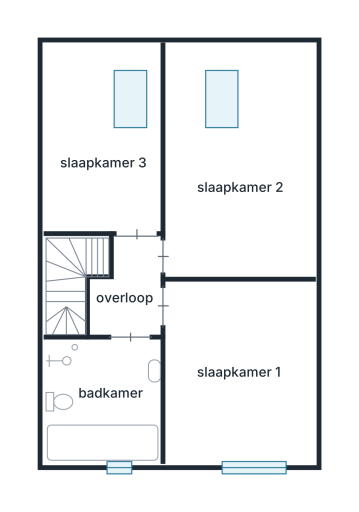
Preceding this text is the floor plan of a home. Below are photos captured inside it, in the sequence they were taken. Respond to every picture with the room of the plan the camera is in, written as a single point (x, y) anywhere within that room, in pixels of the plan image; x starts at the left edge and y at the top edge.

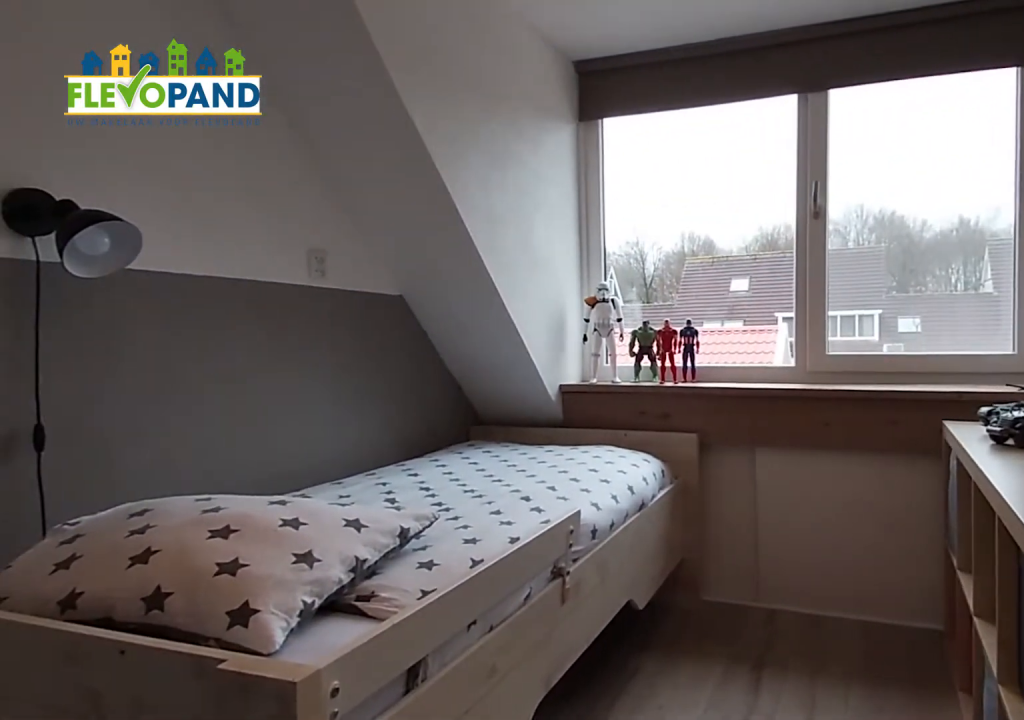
(65, 190)
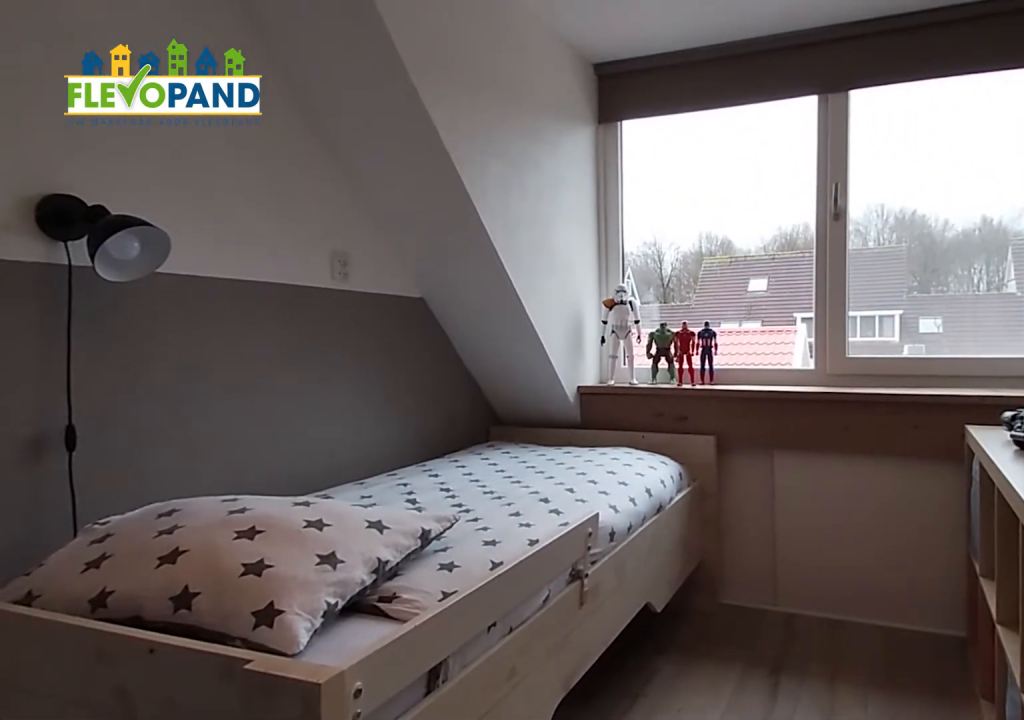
(65, 190)
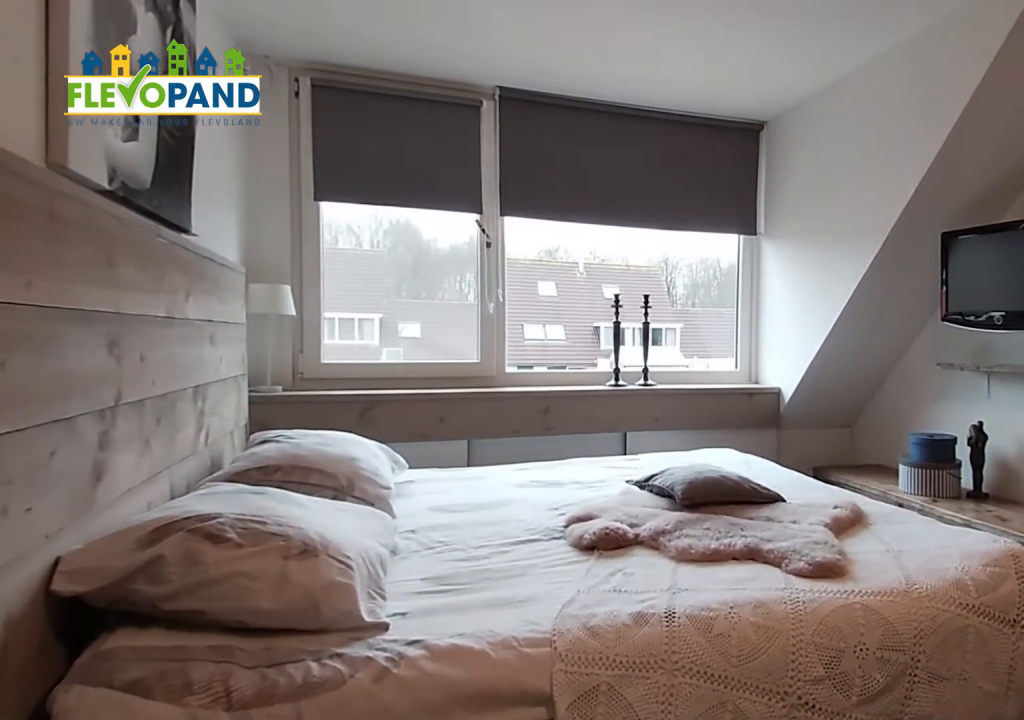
(311, 194)
